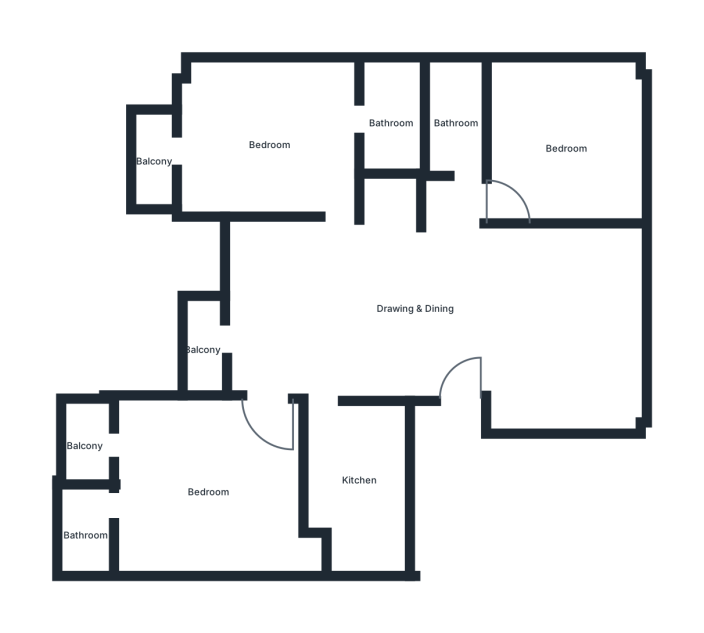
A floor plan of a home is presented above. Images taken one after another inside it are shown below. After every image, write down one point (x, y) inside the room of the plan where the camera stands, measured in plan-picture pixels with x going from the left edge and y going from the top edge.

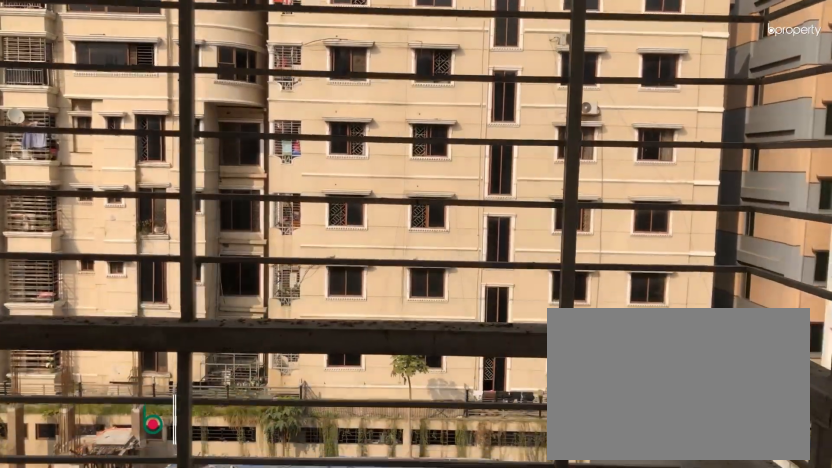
(156, 160)
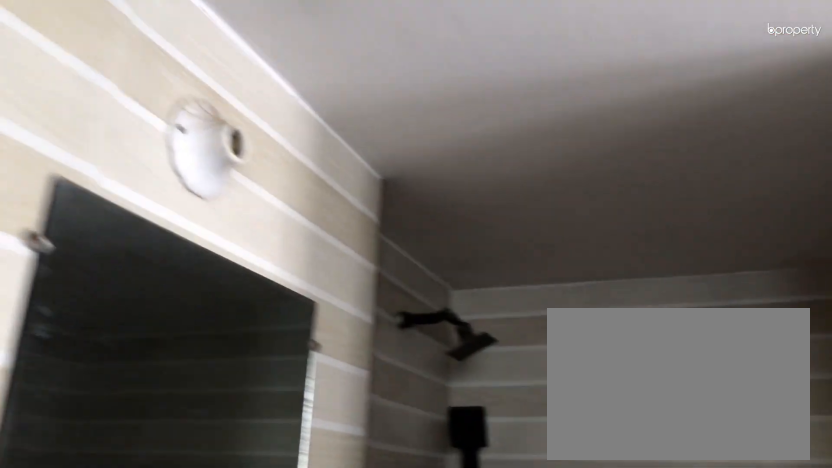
(393, 124)
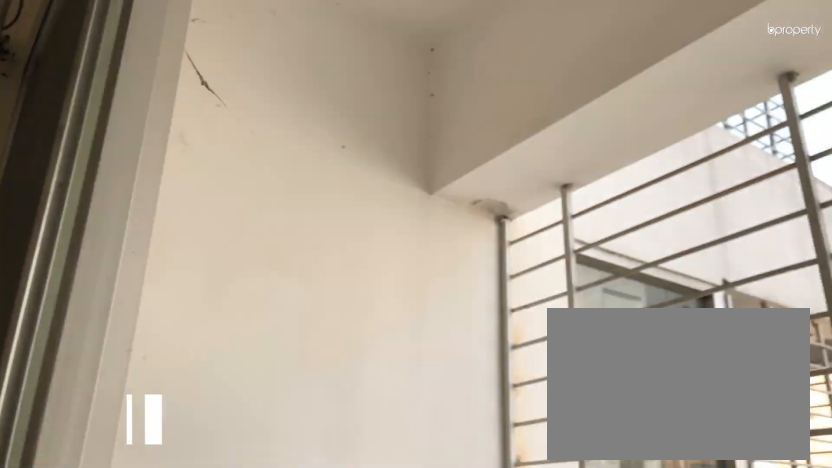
(201, 350)
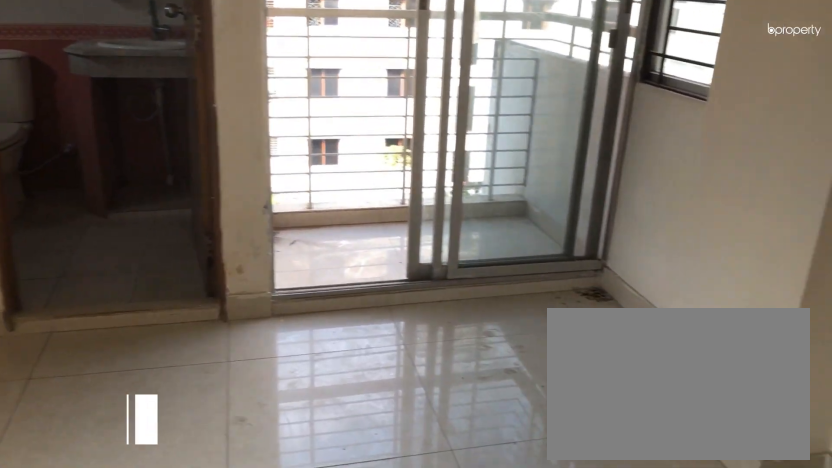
(209, 493)
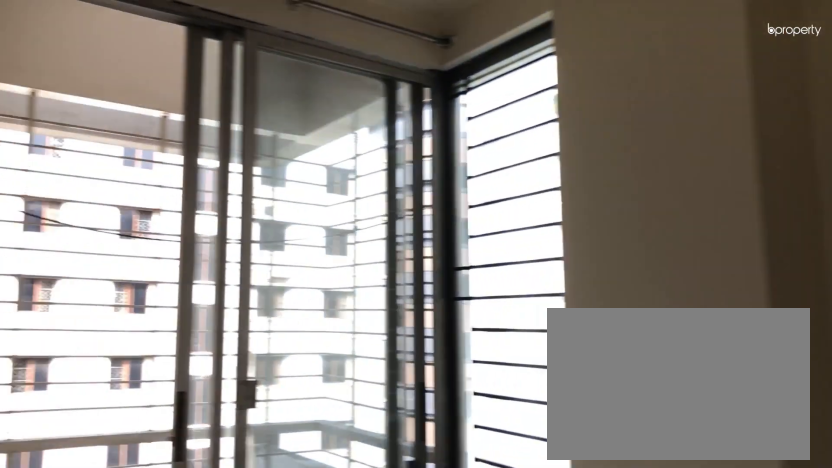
(209, 493)
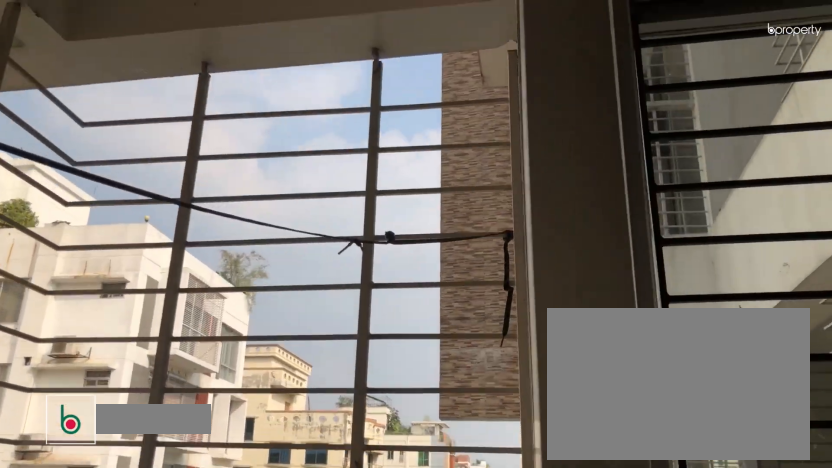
(85, 445)
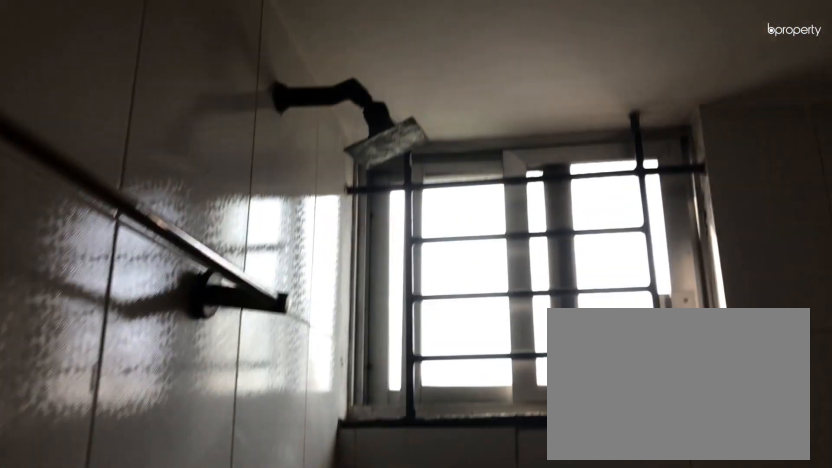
(85, 534)
